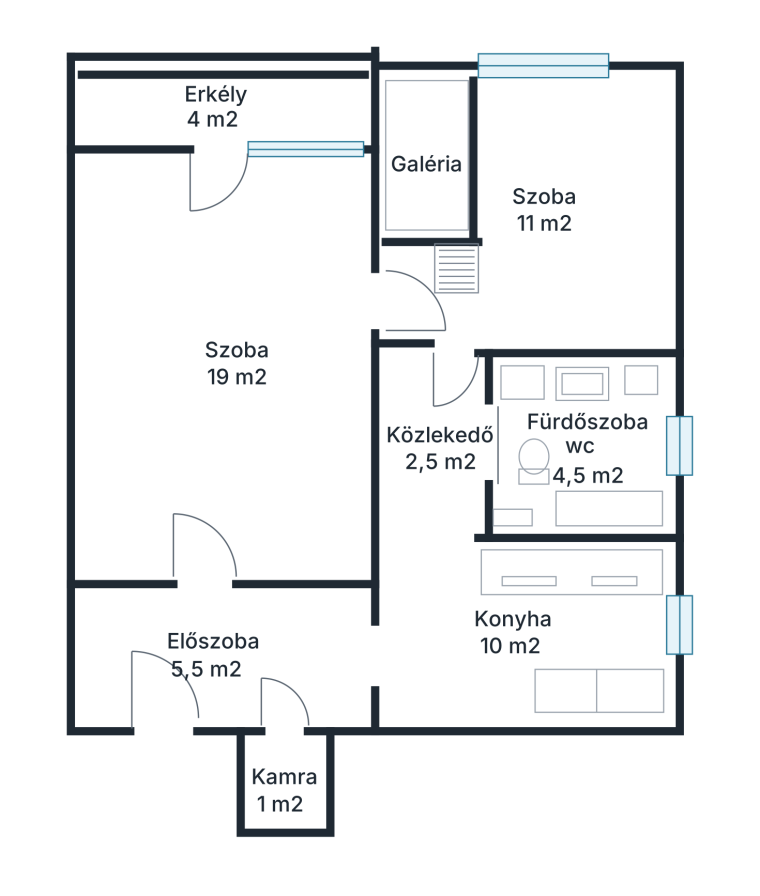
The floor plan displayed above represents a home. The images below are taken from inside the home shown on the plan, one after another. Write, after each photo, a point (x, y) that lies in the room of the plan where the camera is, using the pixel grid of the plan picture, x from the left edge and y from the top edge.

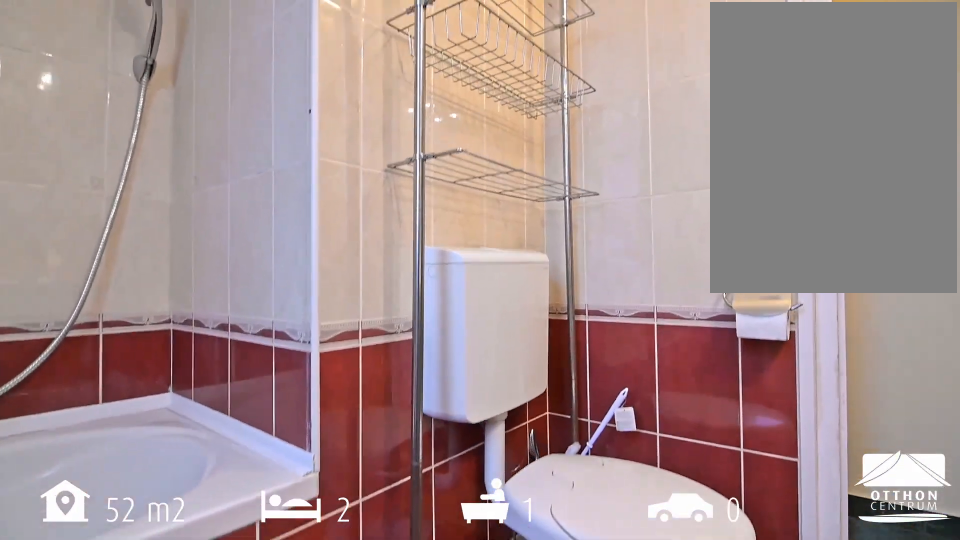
(589, 442)
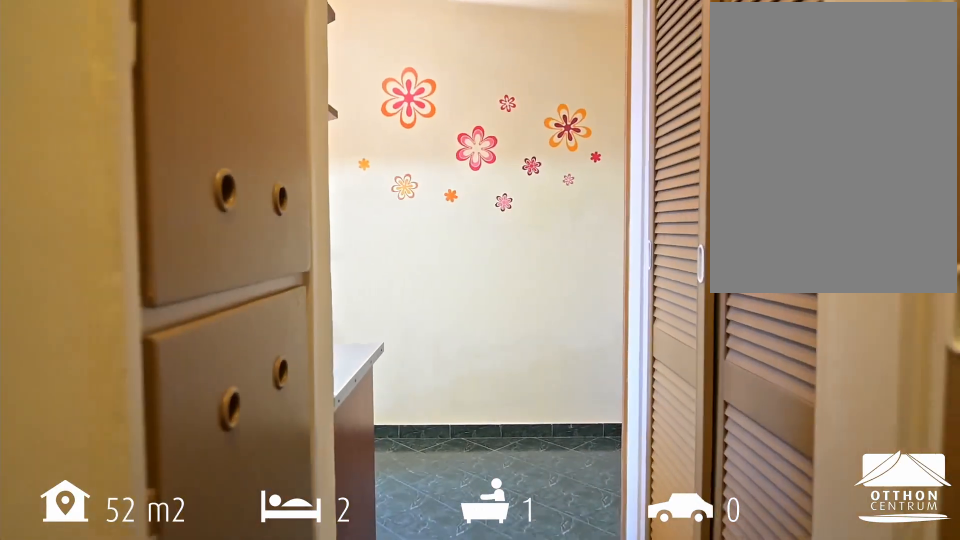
(449, 454)
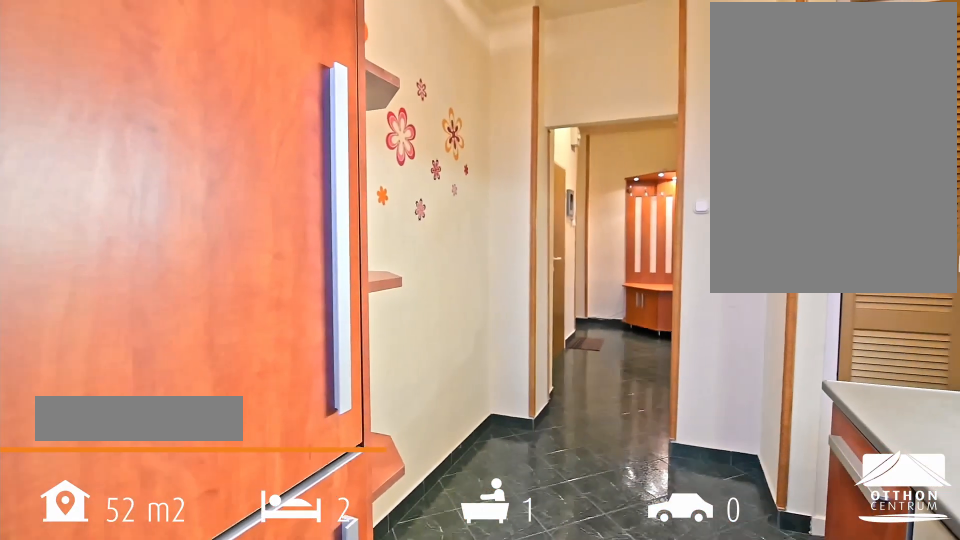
(517, 631)
